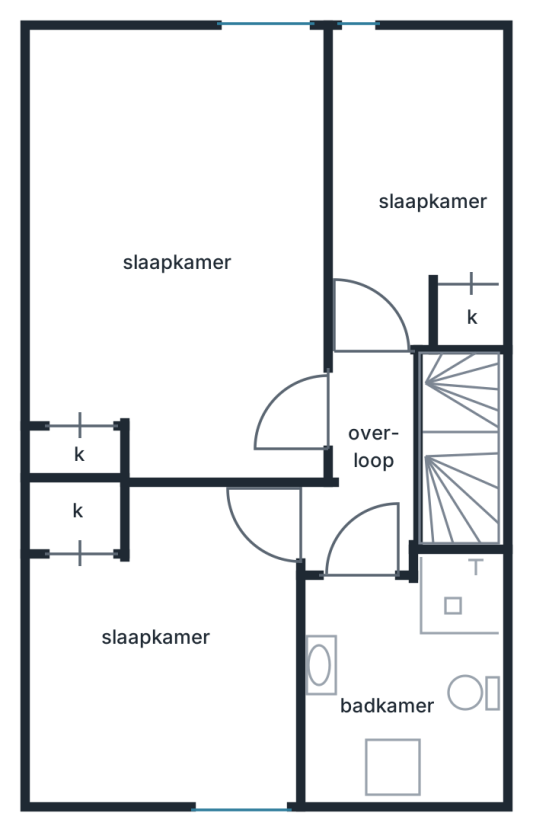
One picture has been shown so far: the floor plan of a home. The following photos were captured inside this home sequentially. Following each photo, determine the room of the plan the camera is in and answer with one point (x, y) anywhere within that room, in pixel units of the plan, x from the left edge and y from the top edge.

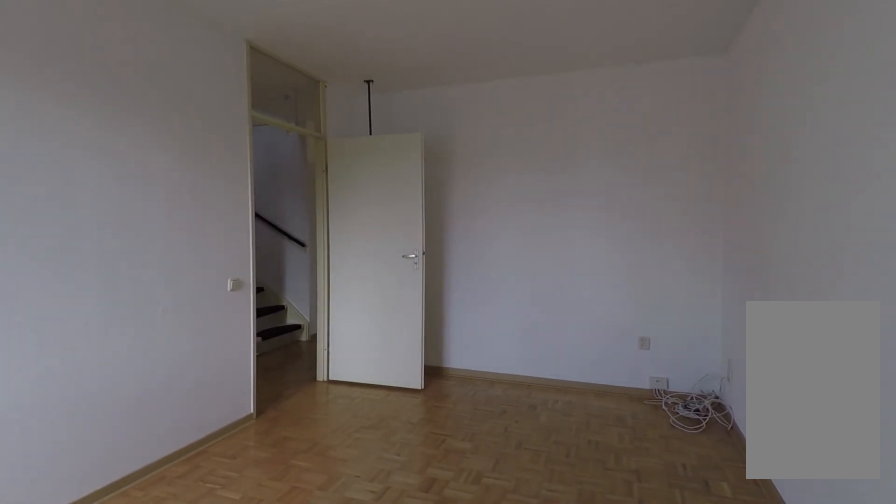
(189, 266)
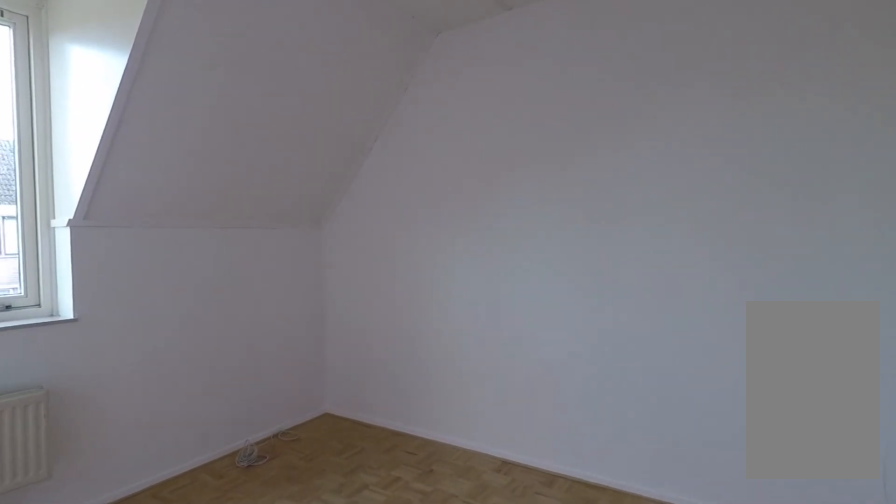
(182, 638)
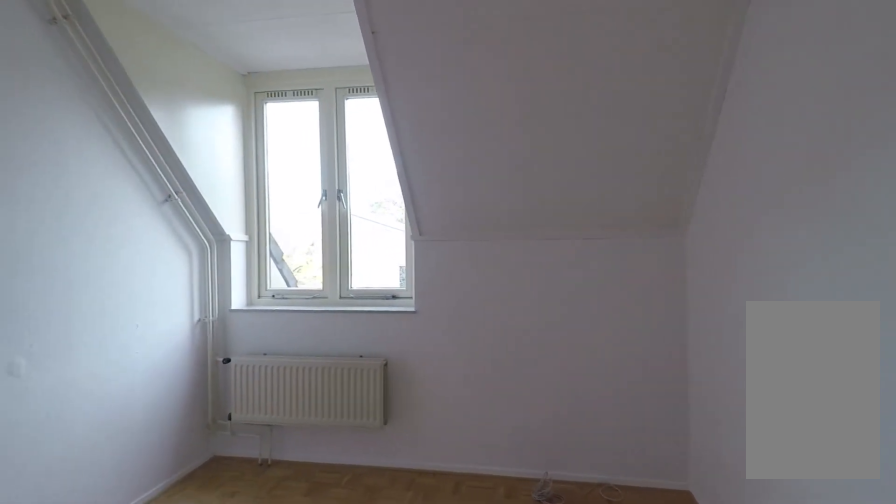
(182, 638)
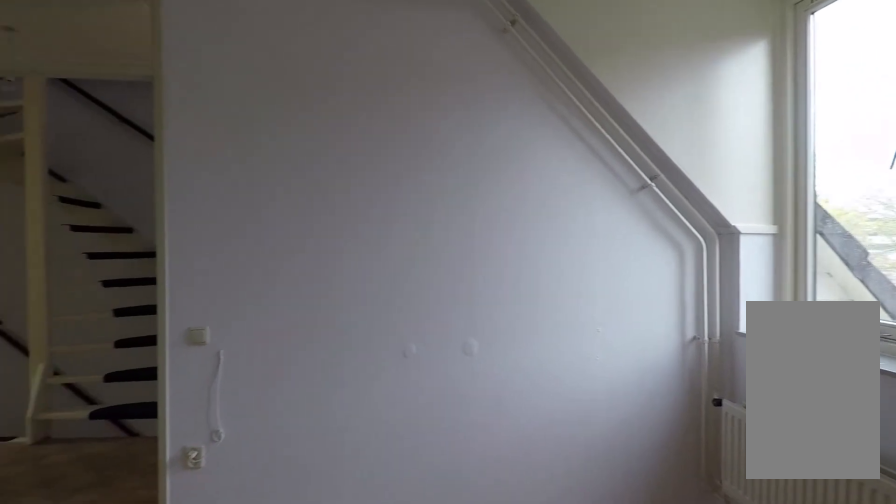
(182, 638)
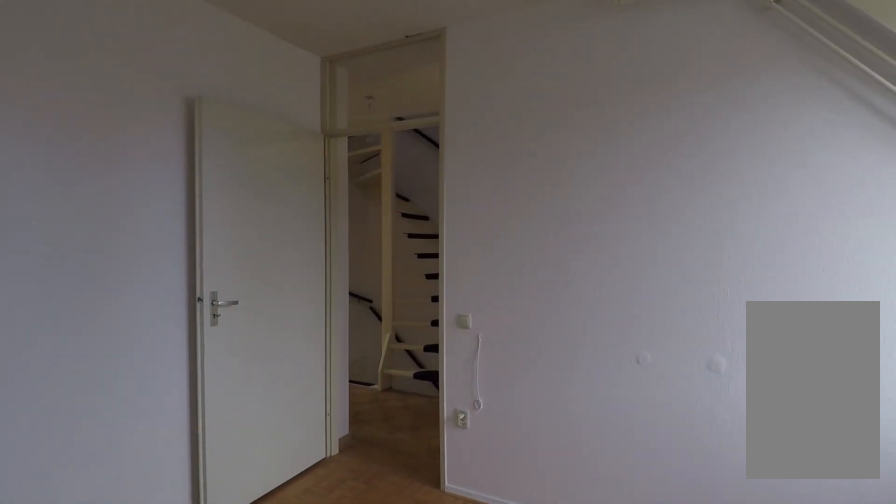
(182, 638)
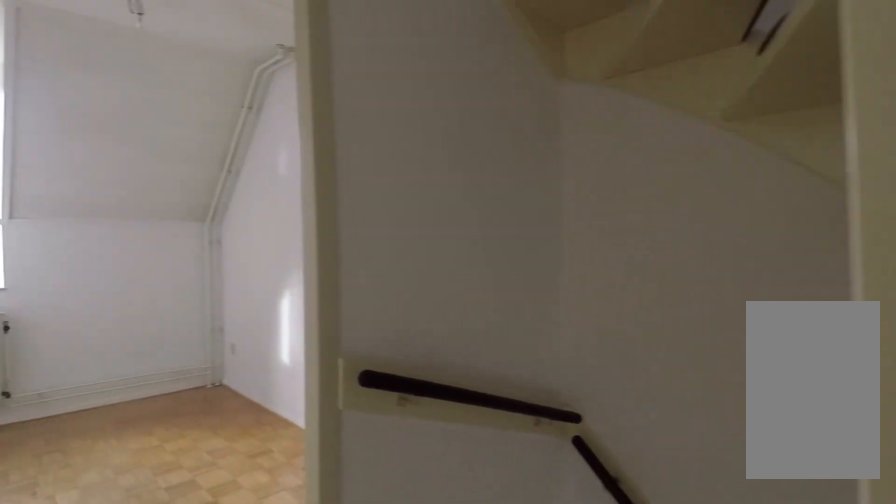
(372, 480)
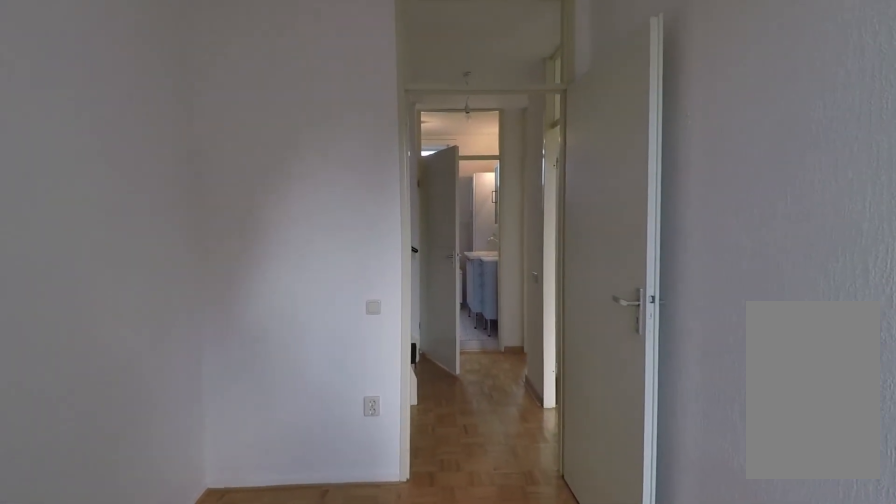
(405, 204)
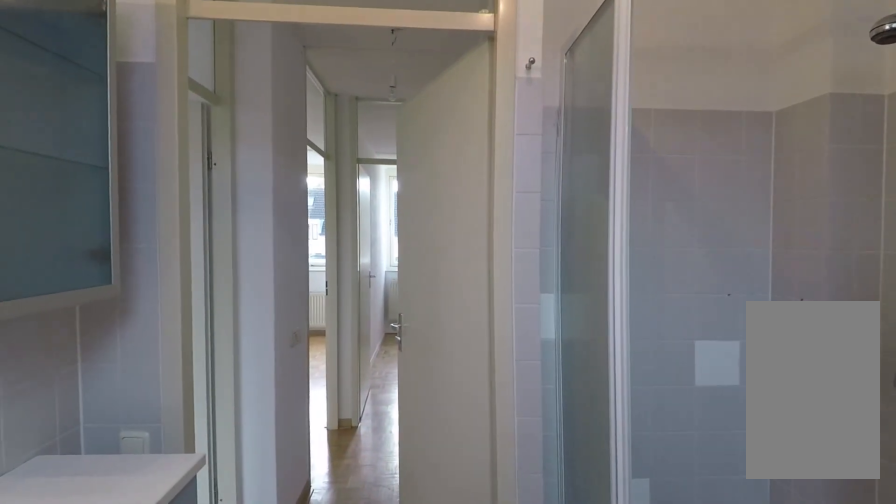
(407, 658)
